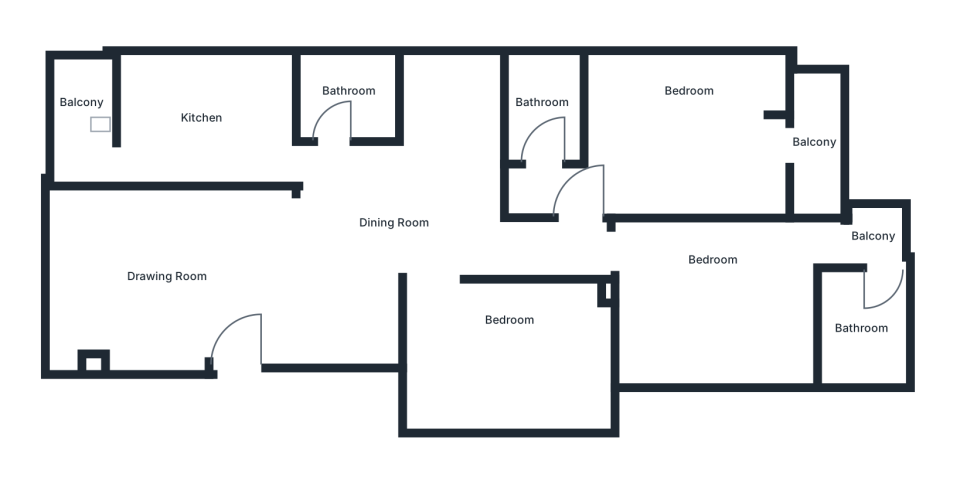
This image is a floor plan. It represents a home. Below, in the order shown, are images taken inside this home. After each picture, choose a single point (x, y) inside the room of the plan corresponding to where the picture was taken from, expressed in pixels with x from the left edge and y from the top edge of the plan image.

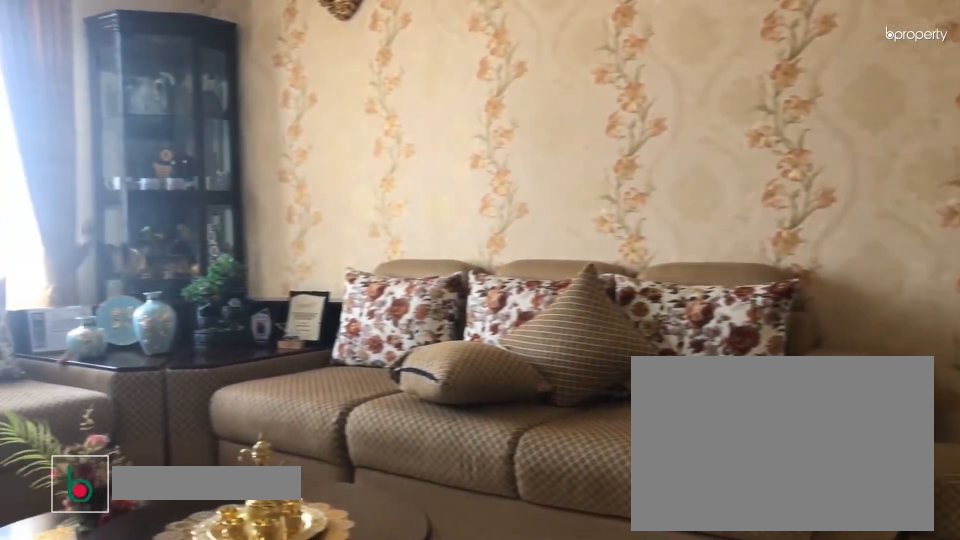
(171, 280)
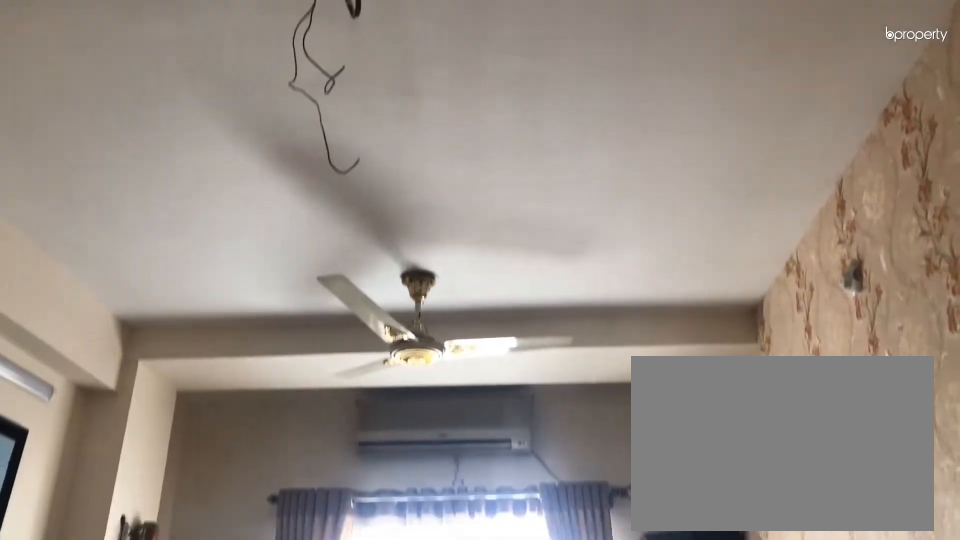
(171, 280)
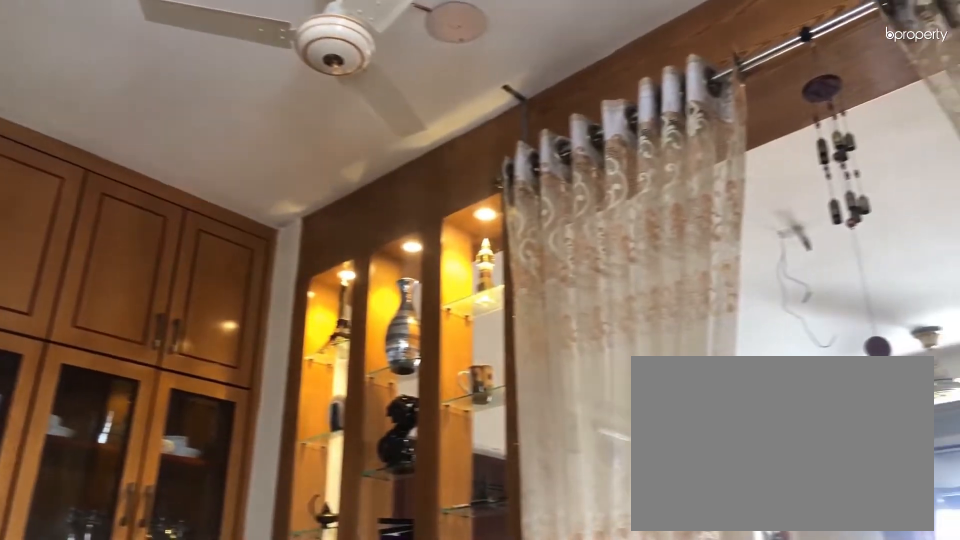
(392, 221)
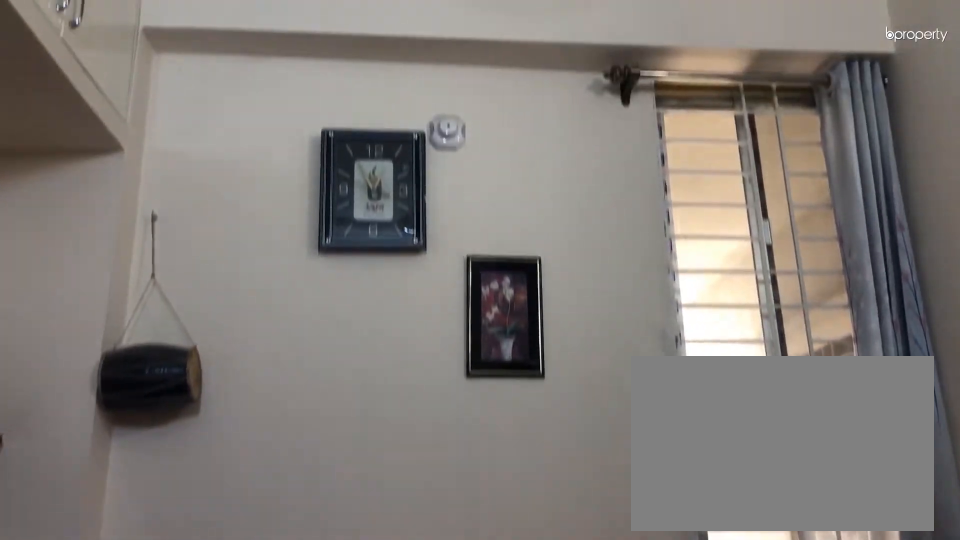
(512, 358)
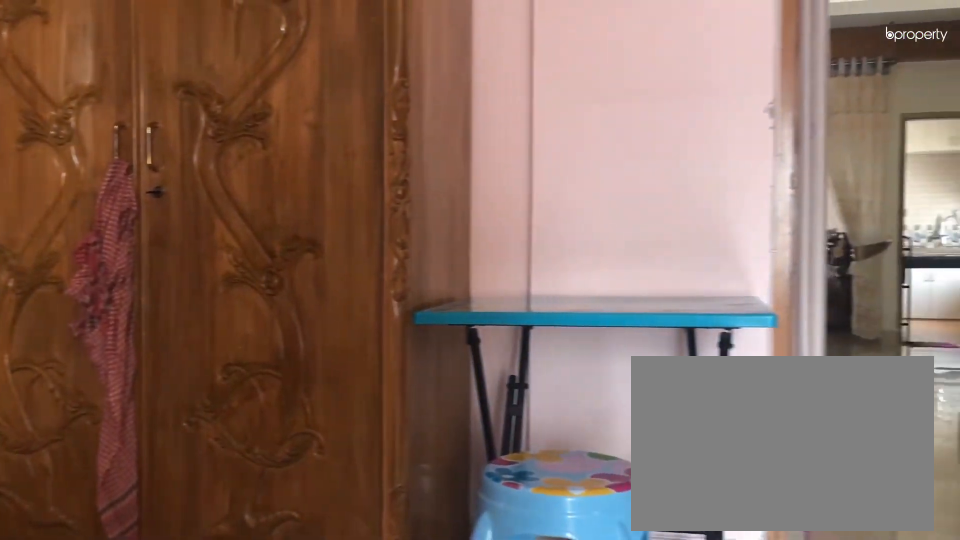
(712, 309)
